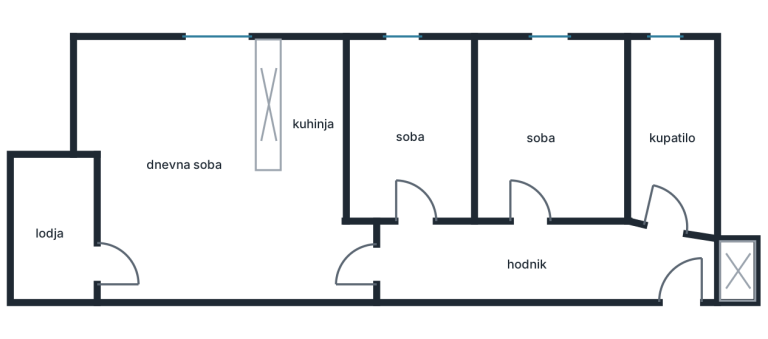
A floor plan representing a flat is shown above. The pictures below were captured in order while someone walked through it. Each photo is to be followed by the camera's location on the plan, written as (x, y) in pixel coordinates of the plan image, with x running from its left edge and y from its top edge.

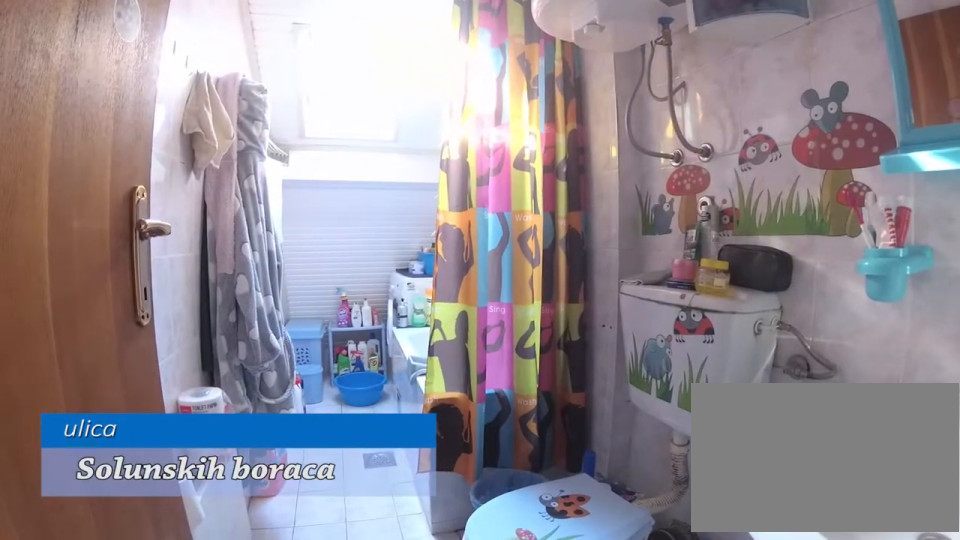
(664, 229)
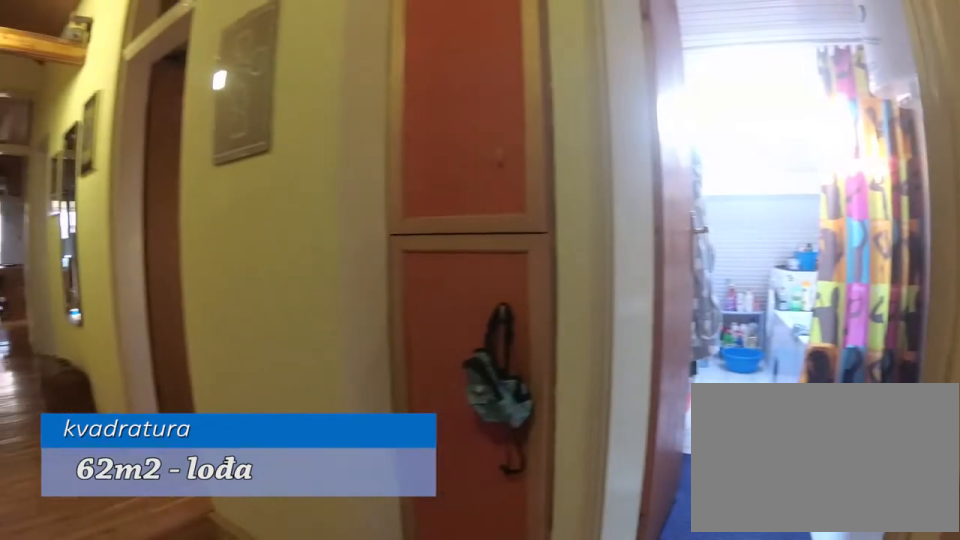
(678, 257)
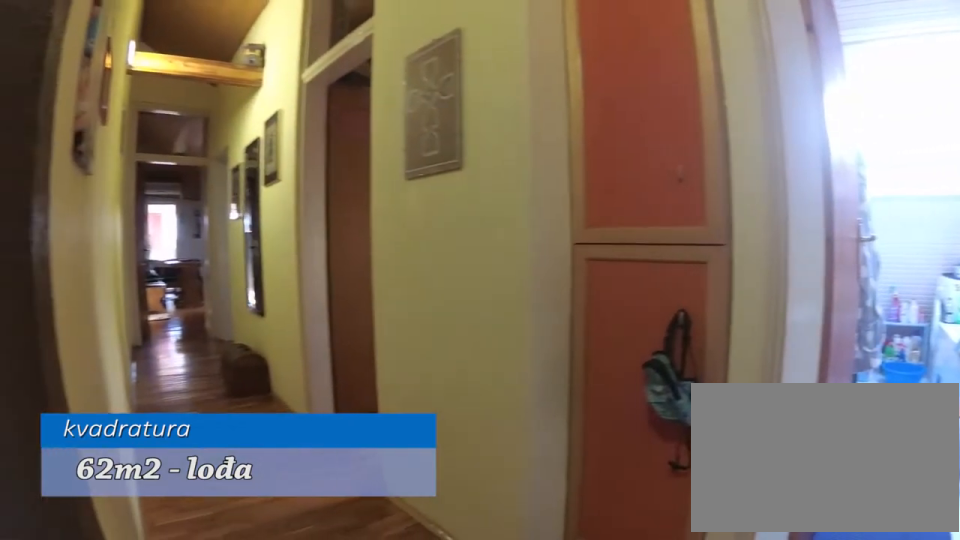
(687, 259)
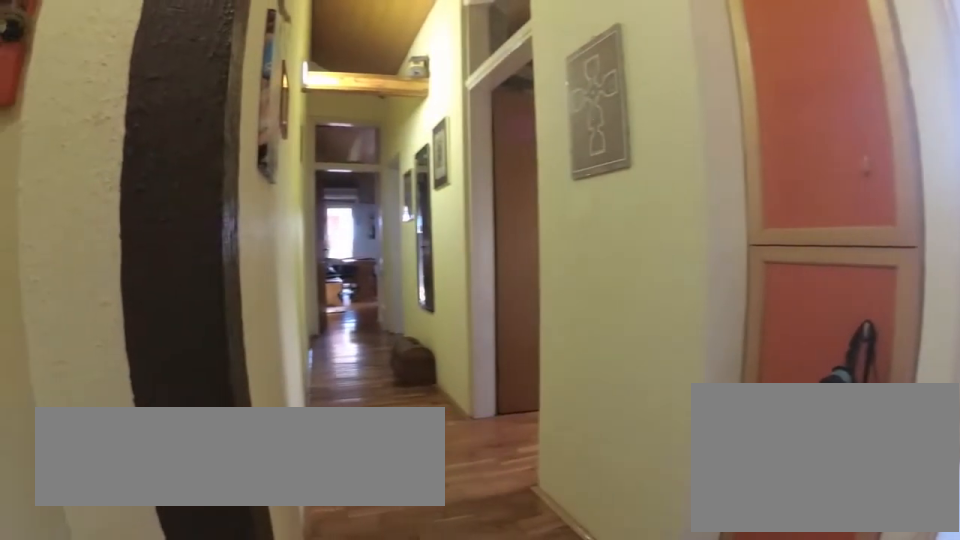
(694, 260)
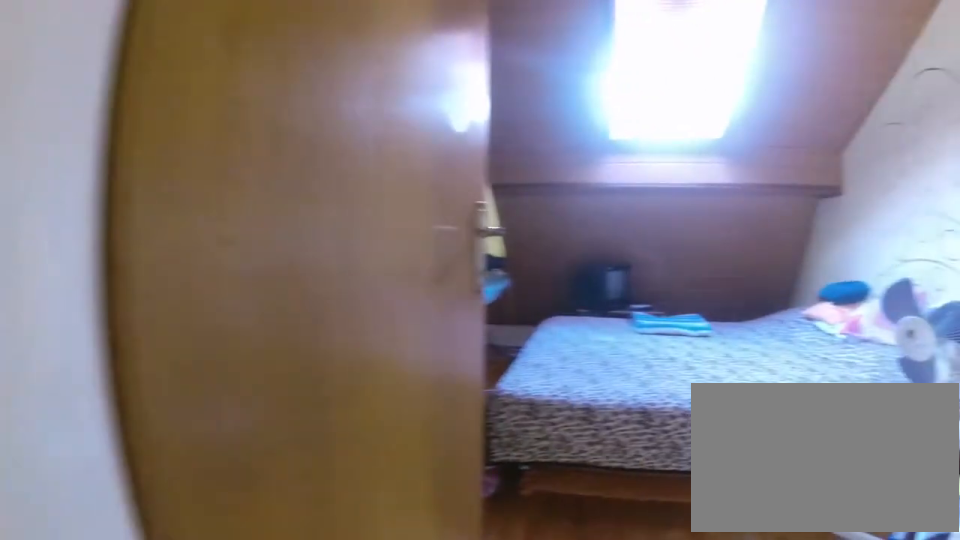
(549, 253)
